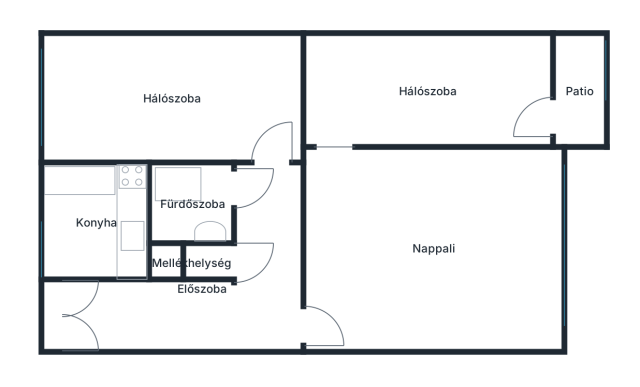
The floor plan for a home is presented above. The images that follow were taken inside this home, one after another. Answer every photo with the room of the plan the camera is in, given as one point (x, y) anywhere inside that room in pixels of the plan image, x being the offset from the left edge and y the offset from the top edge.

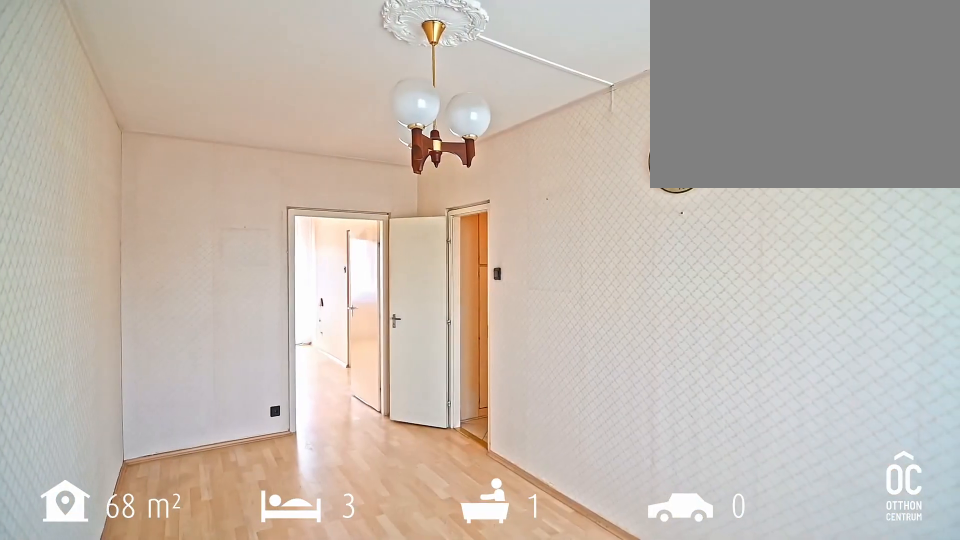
(176, 103)
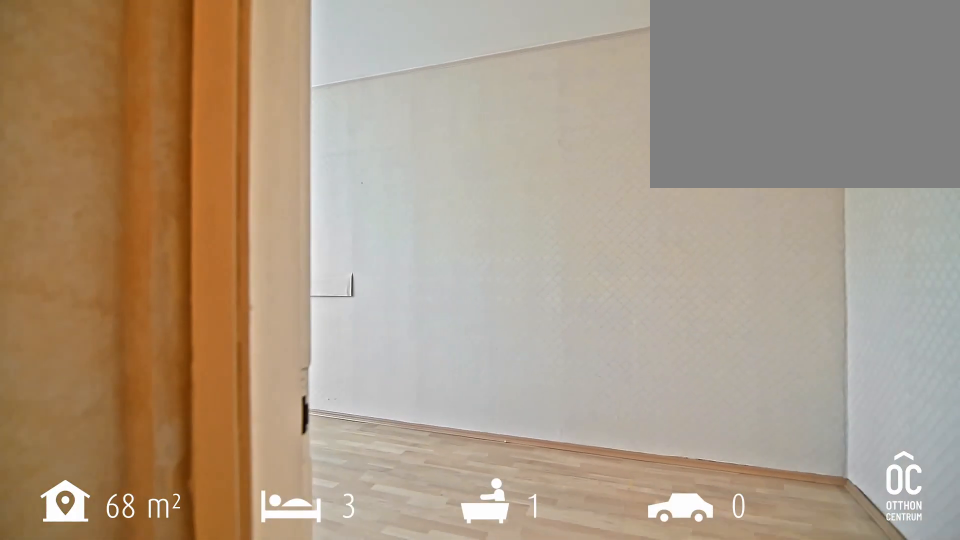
(176, 102)
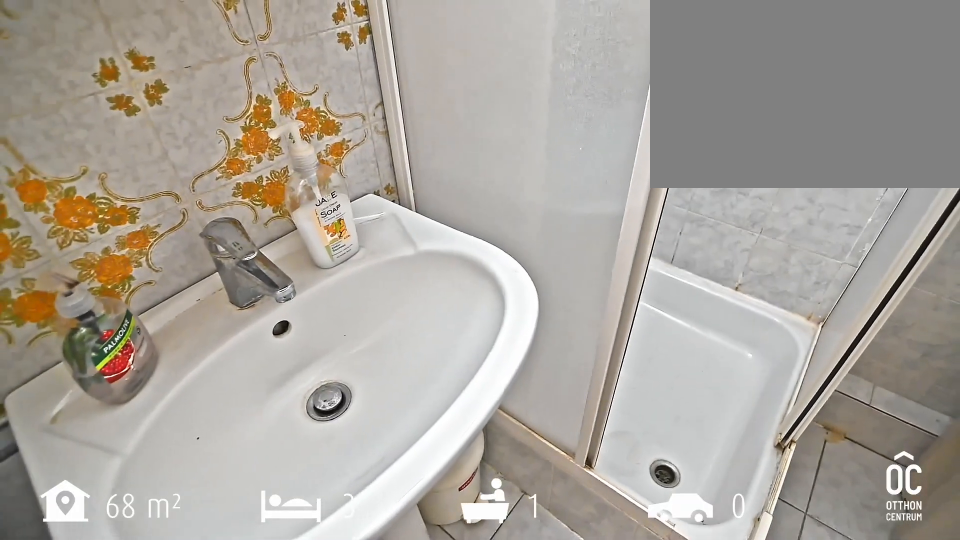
(192, 203)
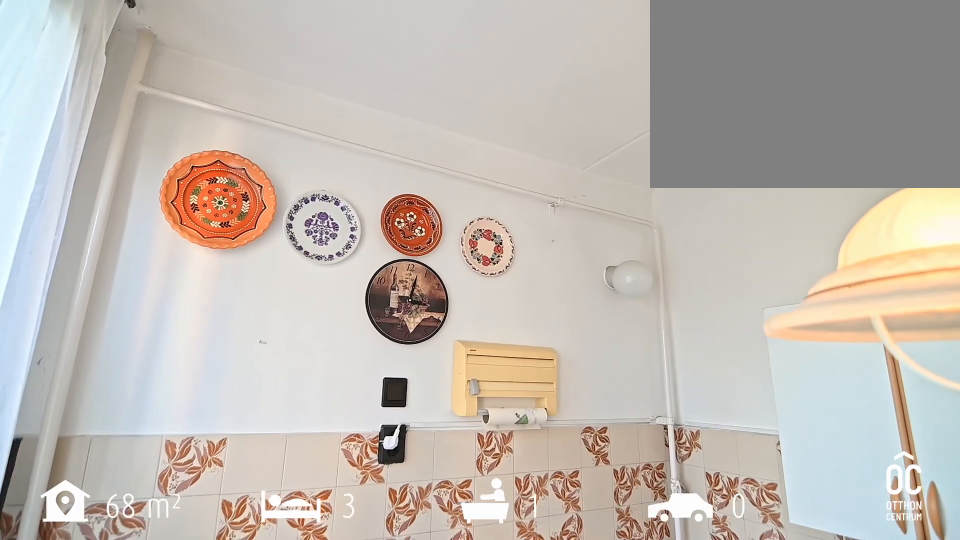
(94, 223)
